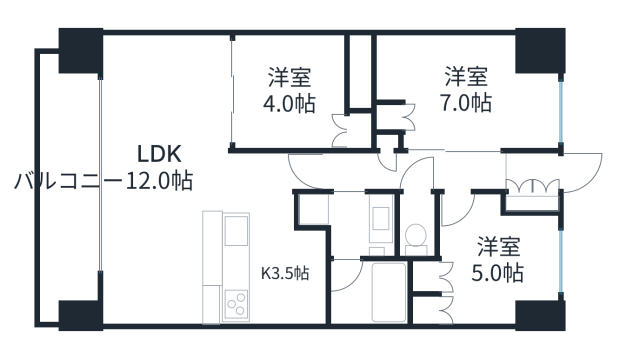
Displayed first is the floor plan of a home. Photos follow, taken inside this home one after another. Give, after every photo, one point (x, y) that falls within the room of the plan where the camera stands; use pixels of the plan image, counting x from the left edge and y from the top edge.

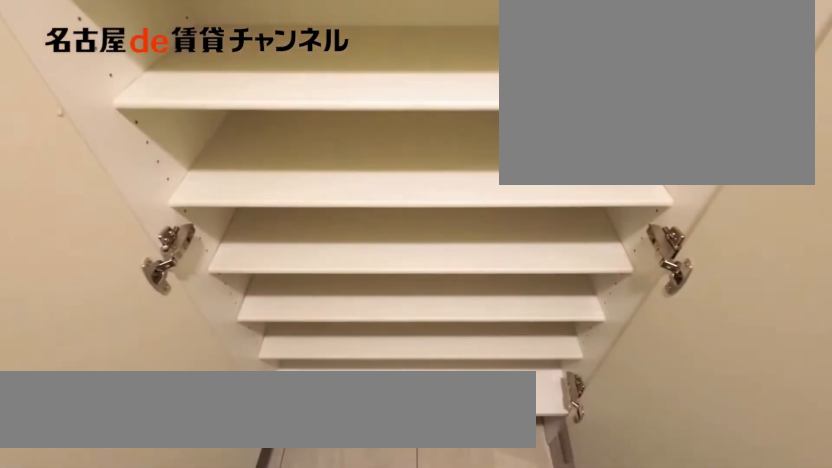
(532, 204)
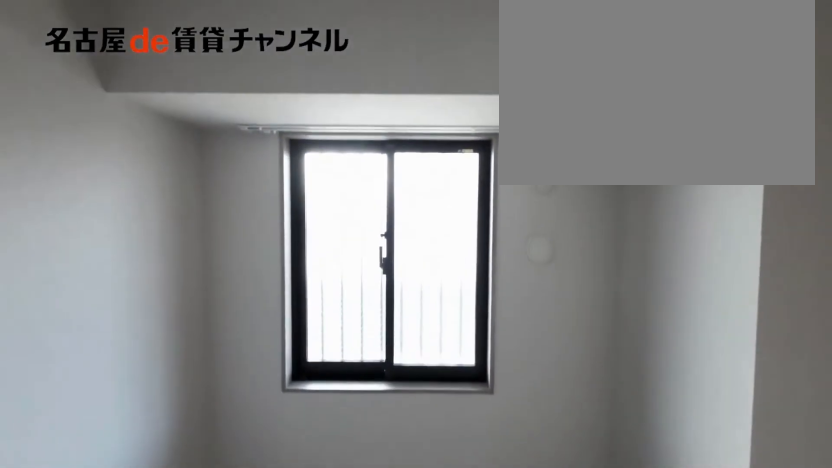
(498, 262)
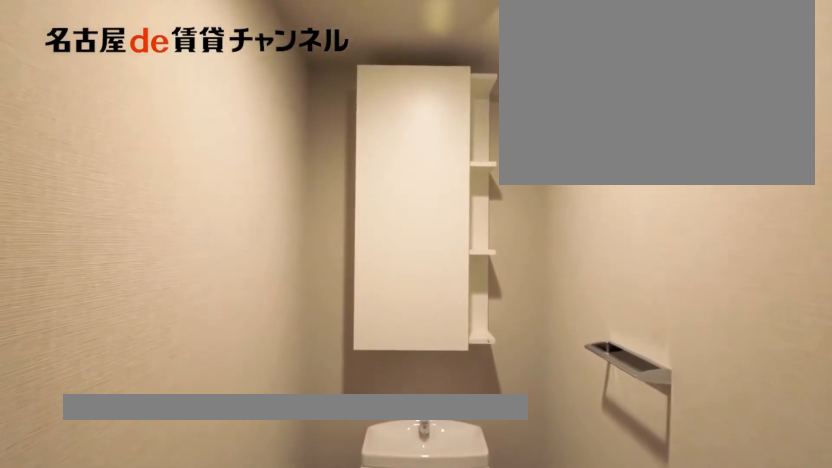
(418, 227)
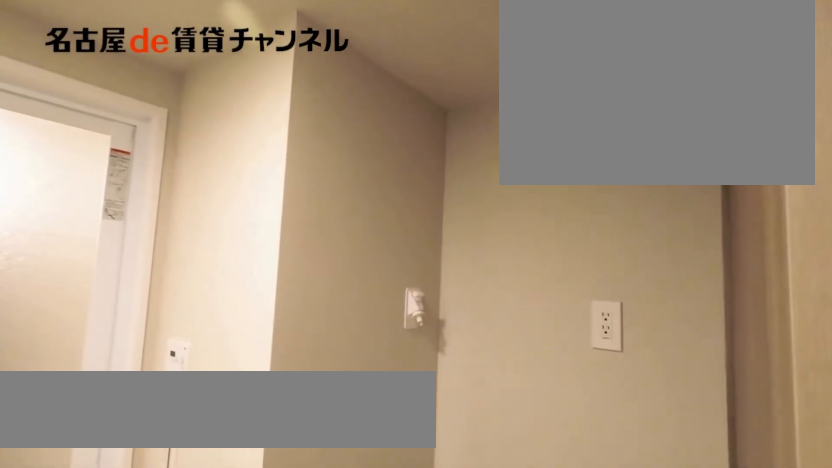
(351, 222)
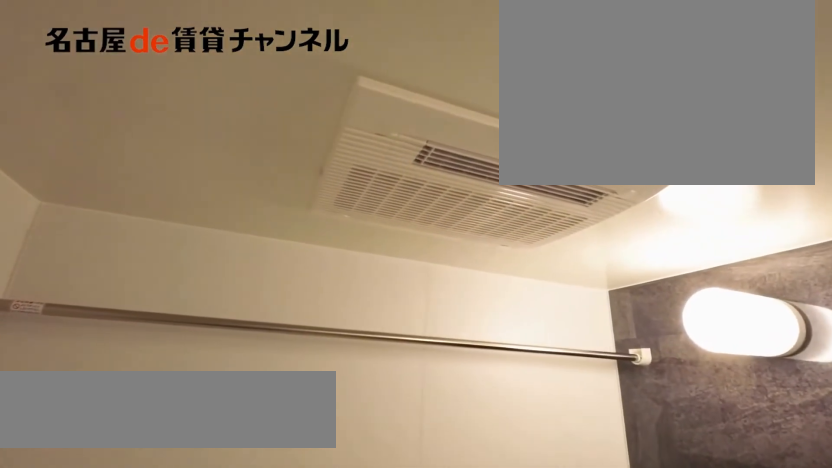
(365, 292)
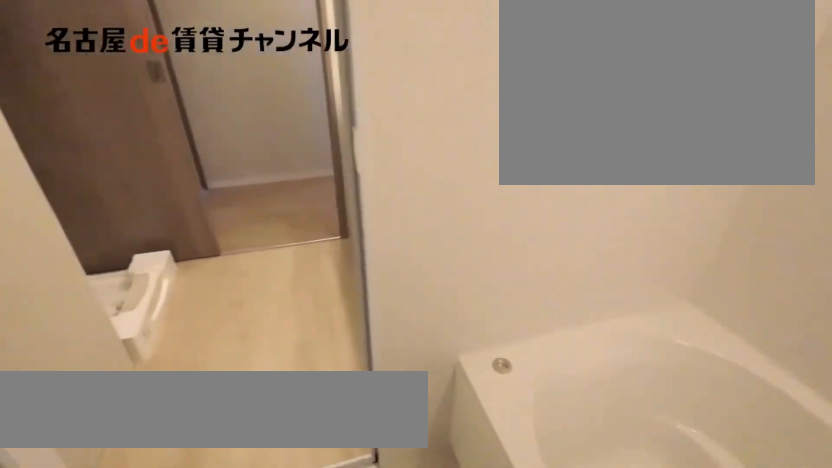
(365, 292)
